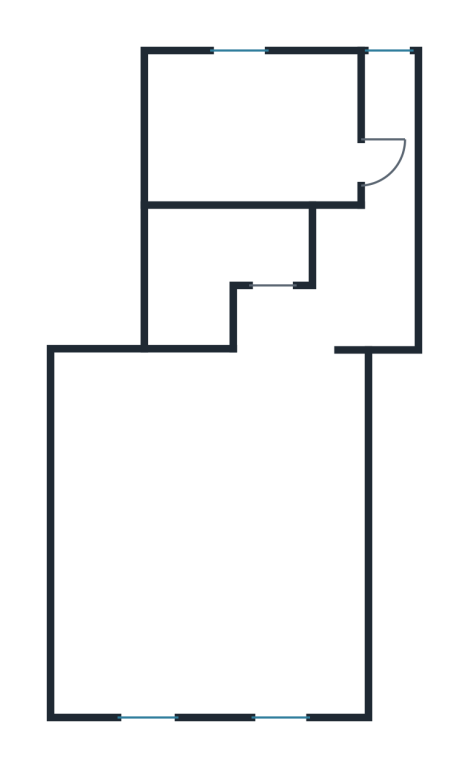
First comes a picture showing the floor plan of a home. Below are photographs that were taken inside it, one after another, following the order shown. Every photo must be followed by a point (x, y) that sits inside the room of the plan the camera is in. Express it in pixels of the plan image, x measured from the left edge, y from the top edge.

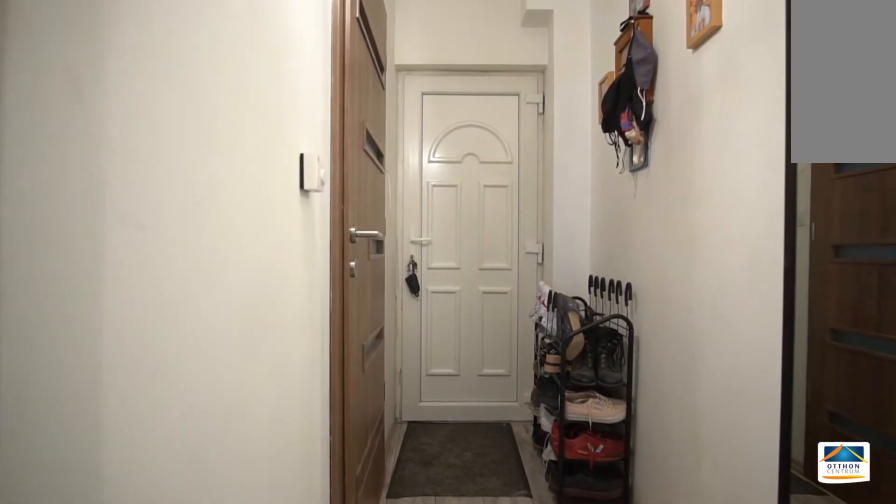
(387, 223)
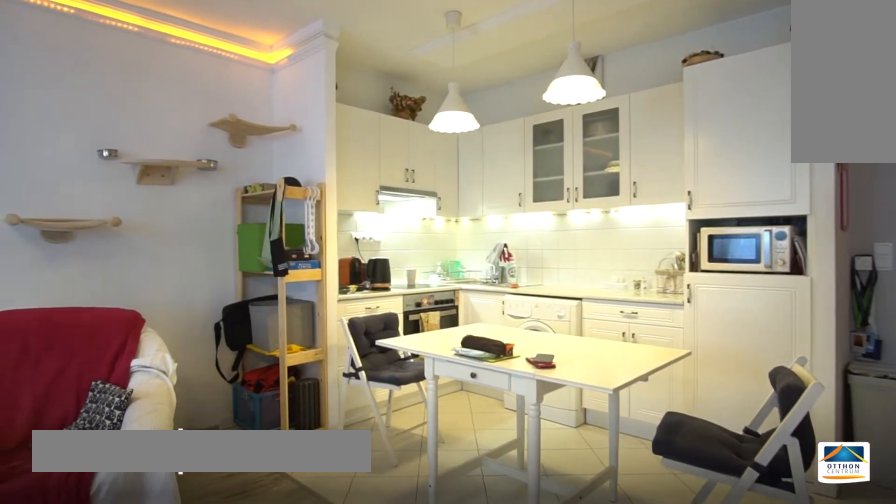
(218, 536)
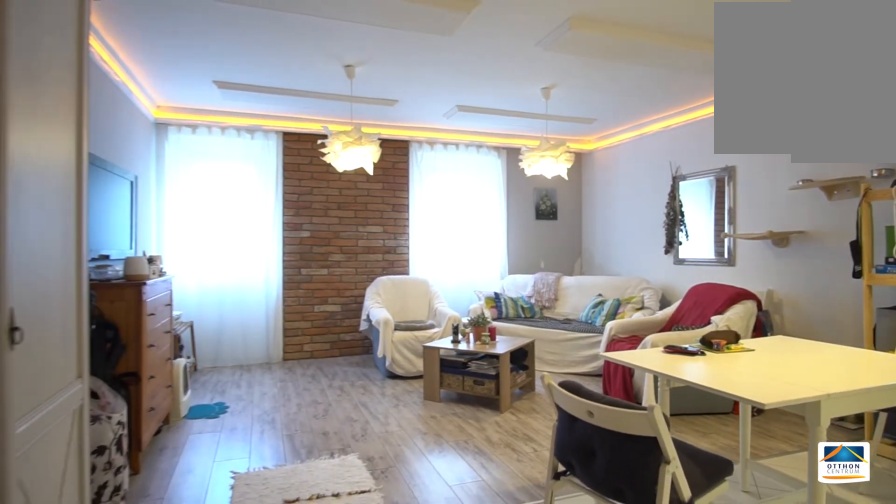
(218, 537)
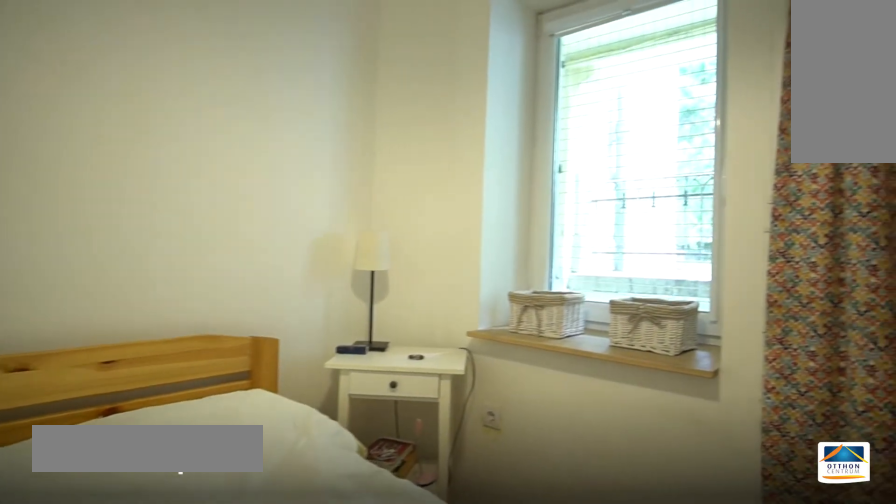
(241, 119)
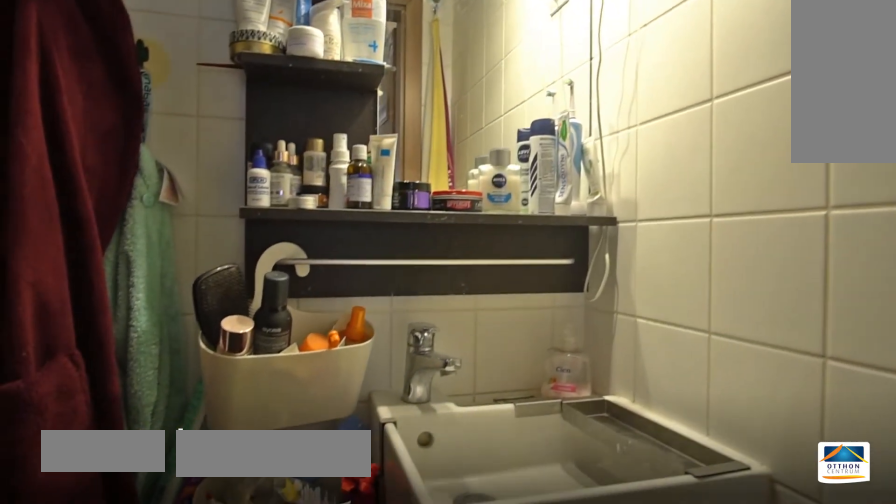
(231, 249)
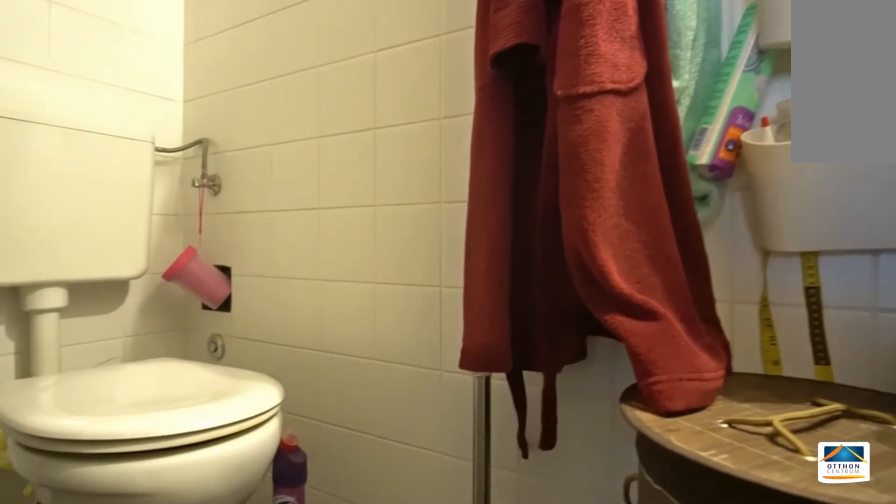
(231, 249)
